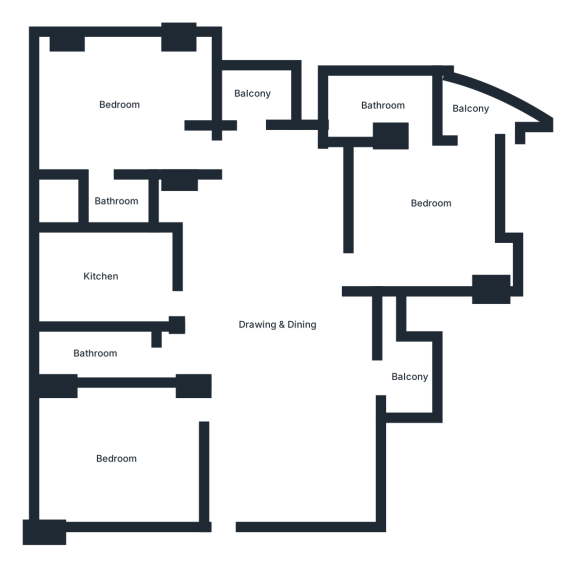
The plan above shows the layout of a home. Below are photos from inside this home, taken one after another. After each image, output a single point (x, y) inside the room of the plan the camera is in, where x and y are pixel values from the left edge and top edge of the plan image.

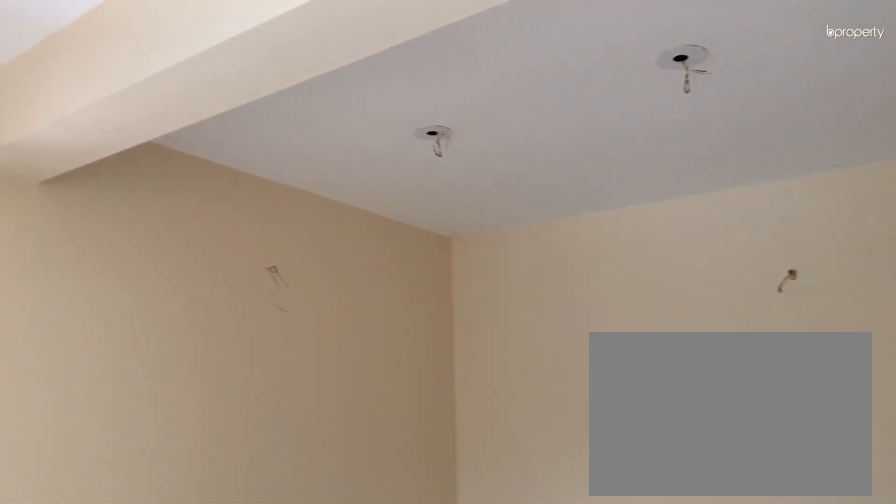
(297, 406)
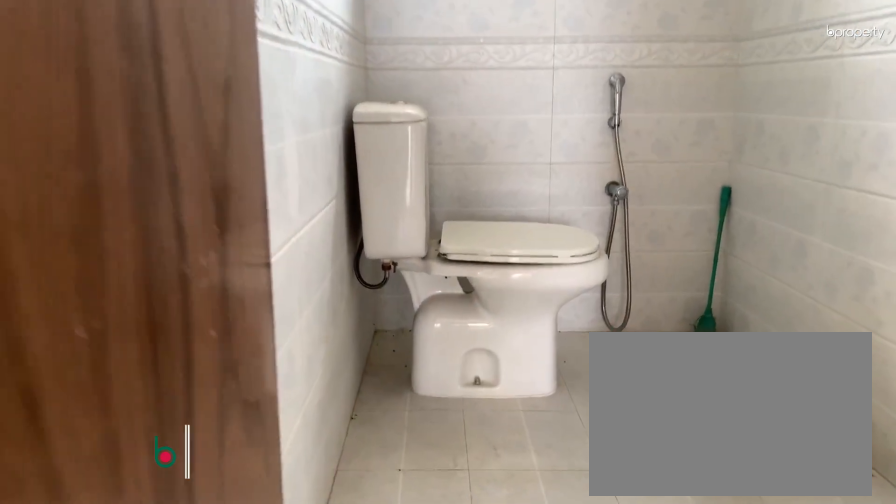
(96, 359)
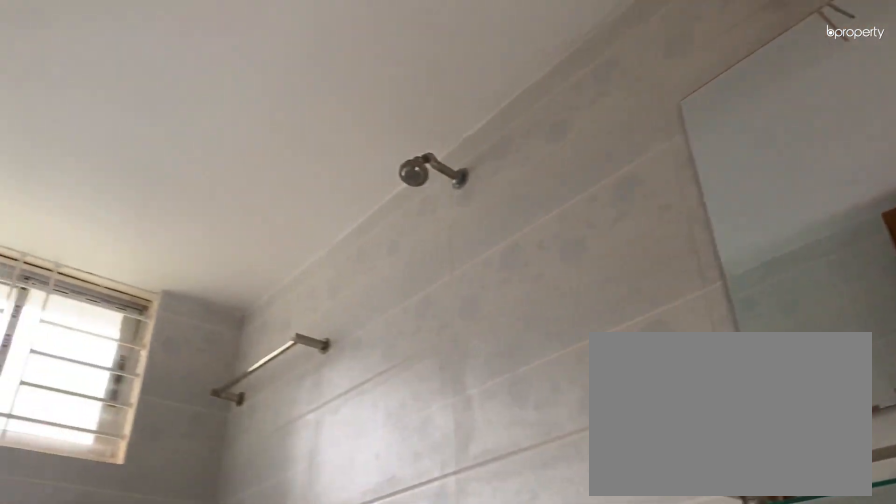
(96, 359)
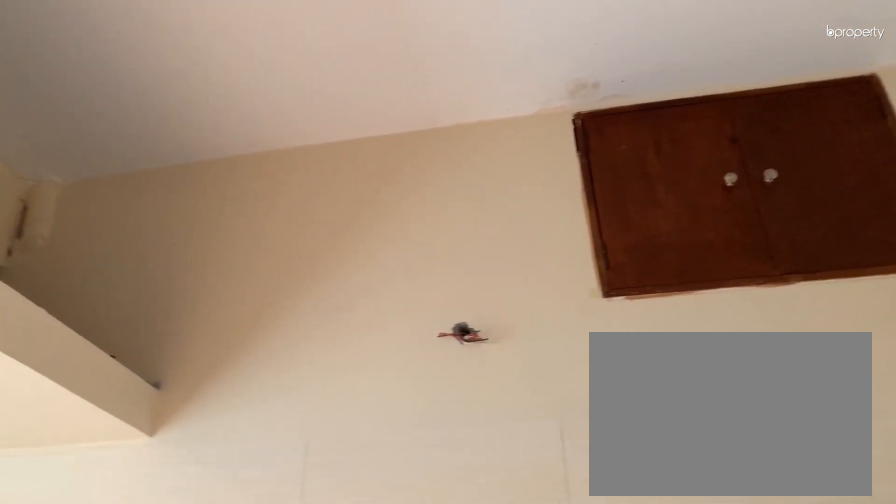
(106, 278)
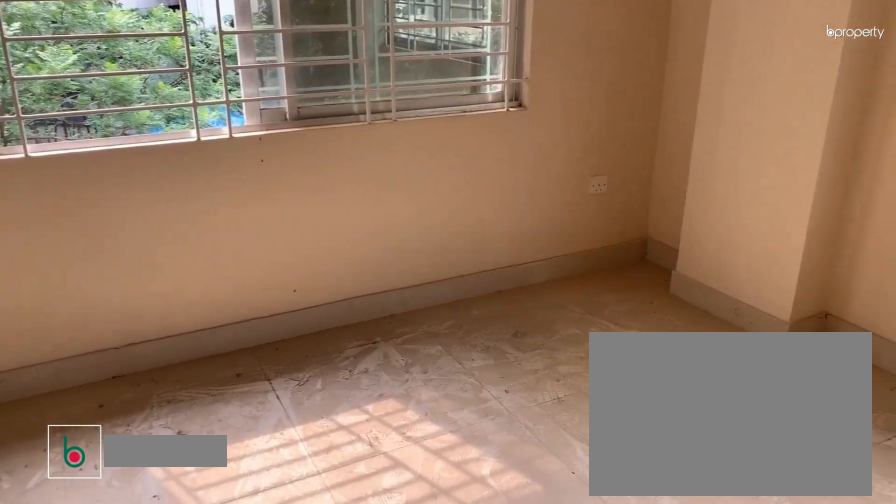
(122, 111)
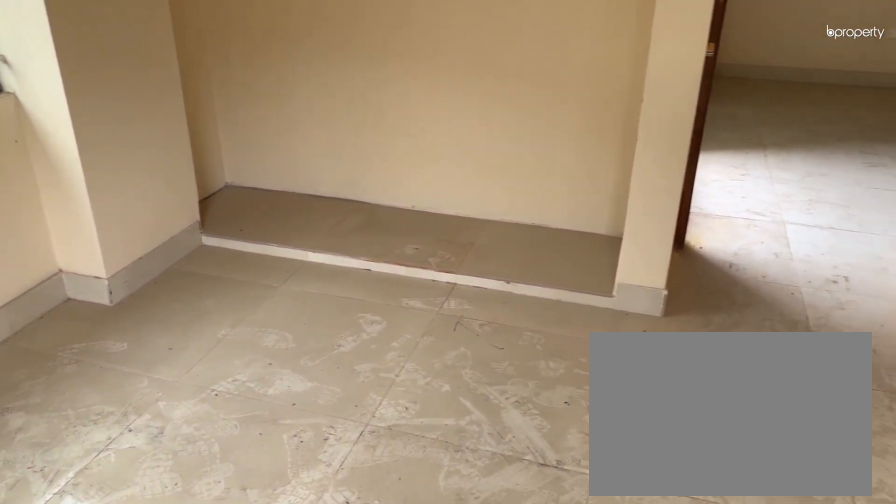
(122, 111)
